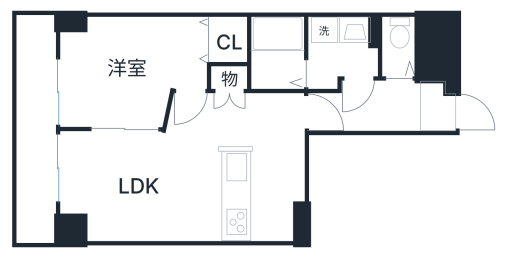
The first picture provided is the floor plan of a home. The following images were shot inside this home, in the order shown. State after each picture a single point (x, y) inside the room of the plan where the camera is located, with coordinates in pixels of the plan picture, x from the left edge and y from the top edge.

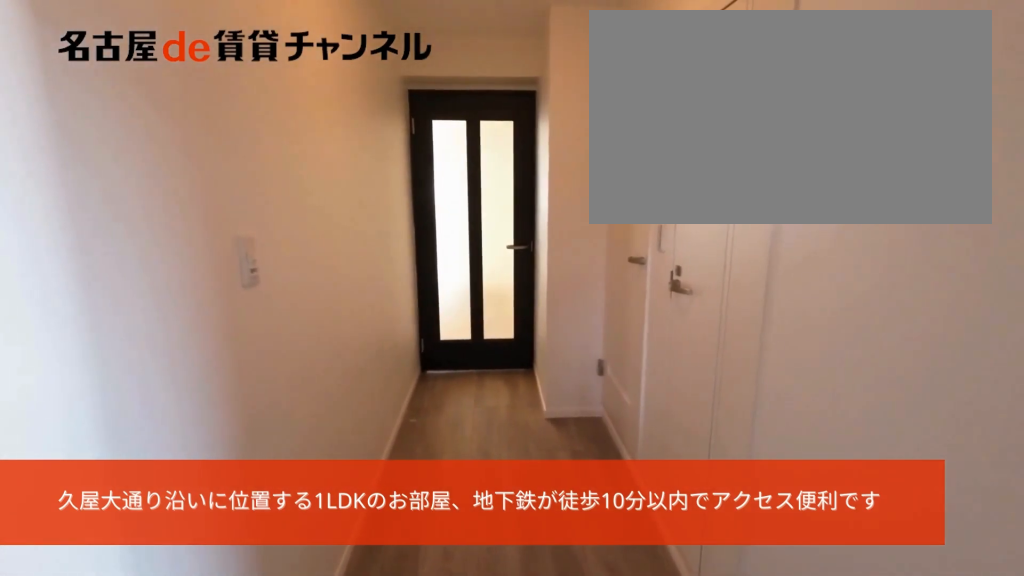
(439, 108)
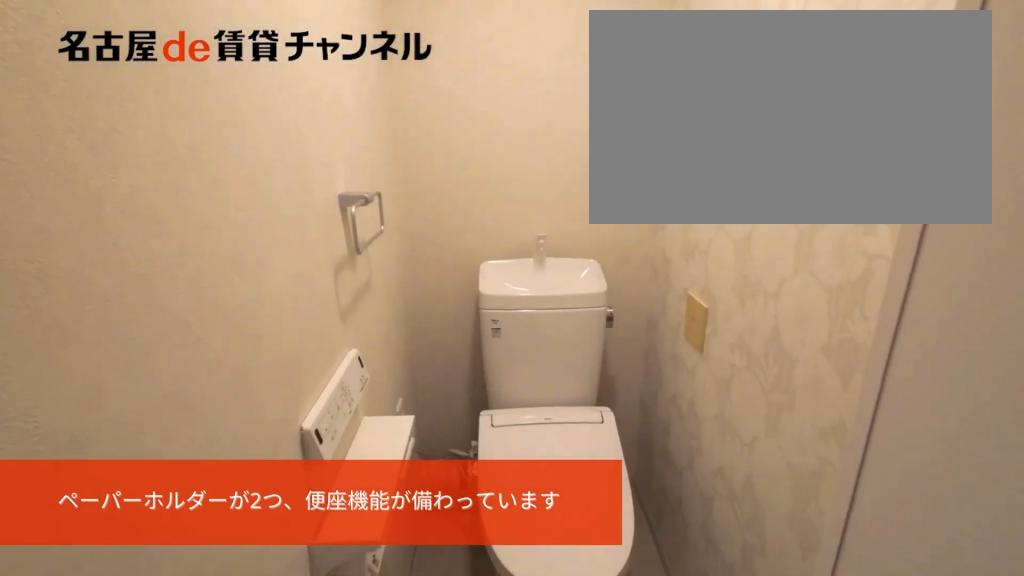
(399, 49)
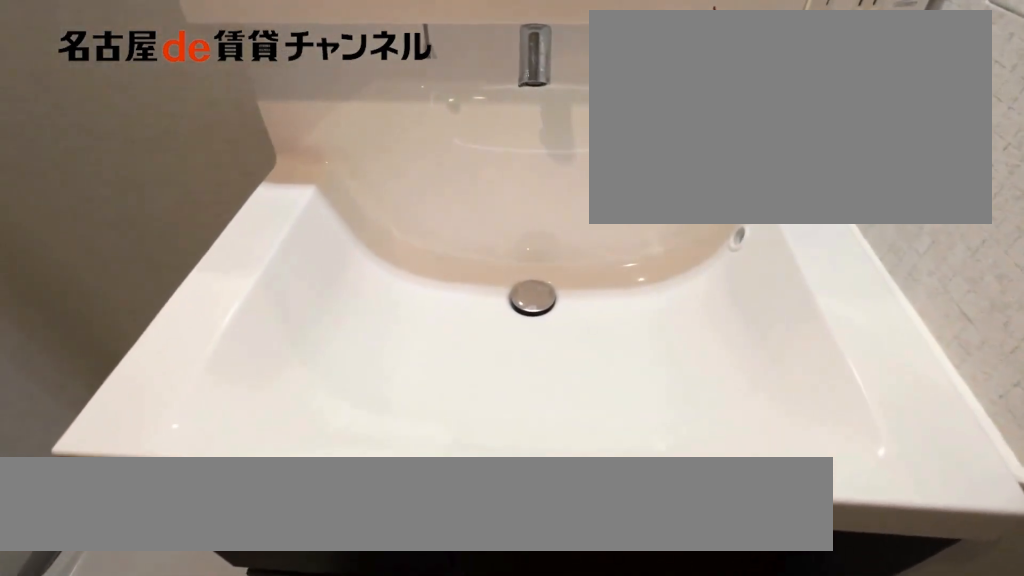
(342, 50)
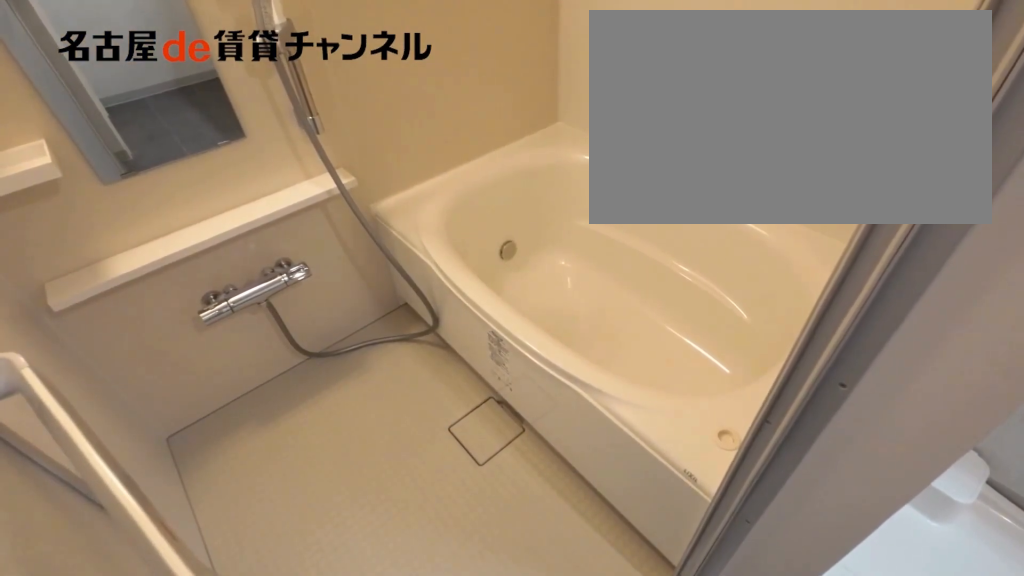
(275, 55)
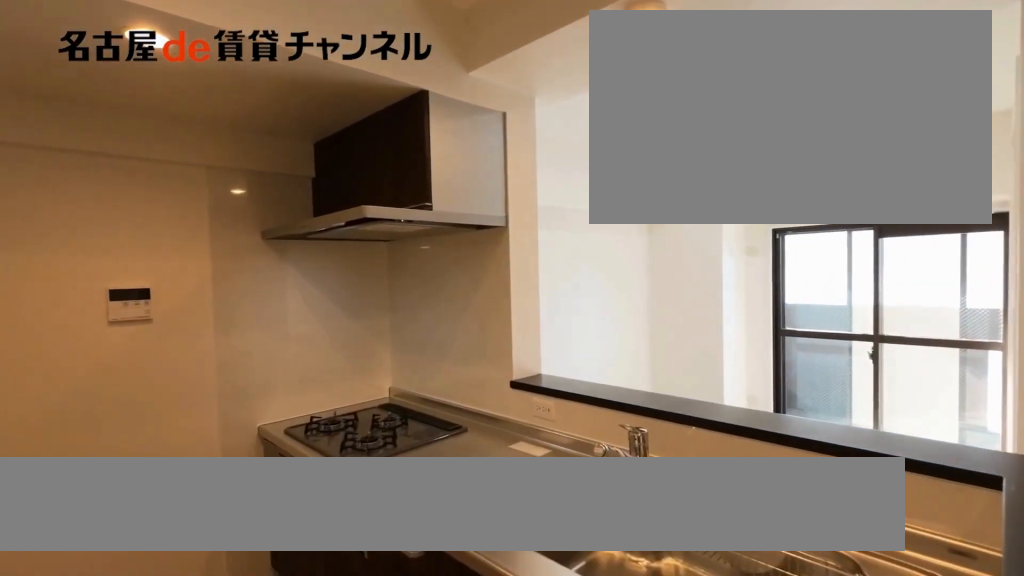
(262, 197)
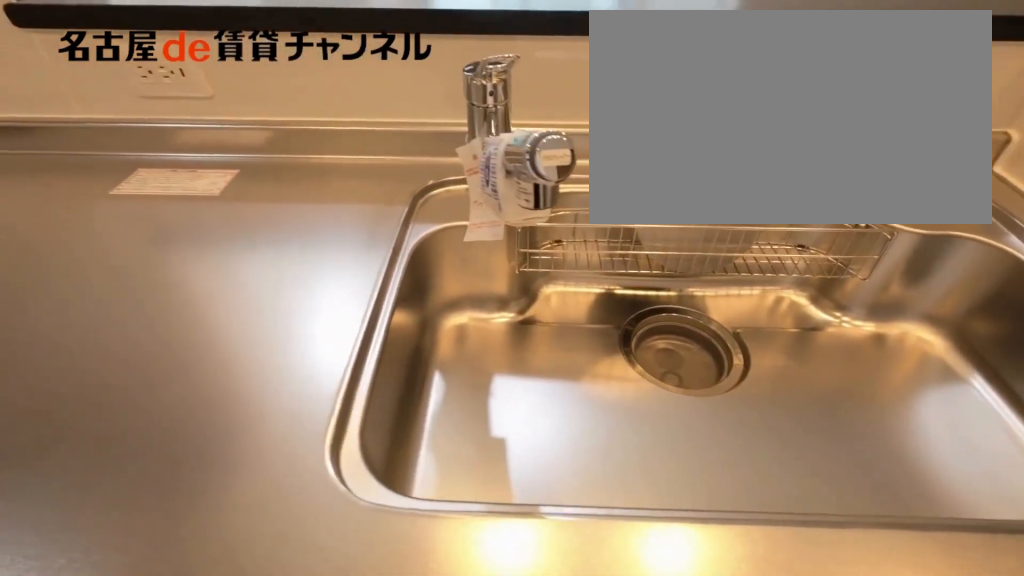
(262, 197)
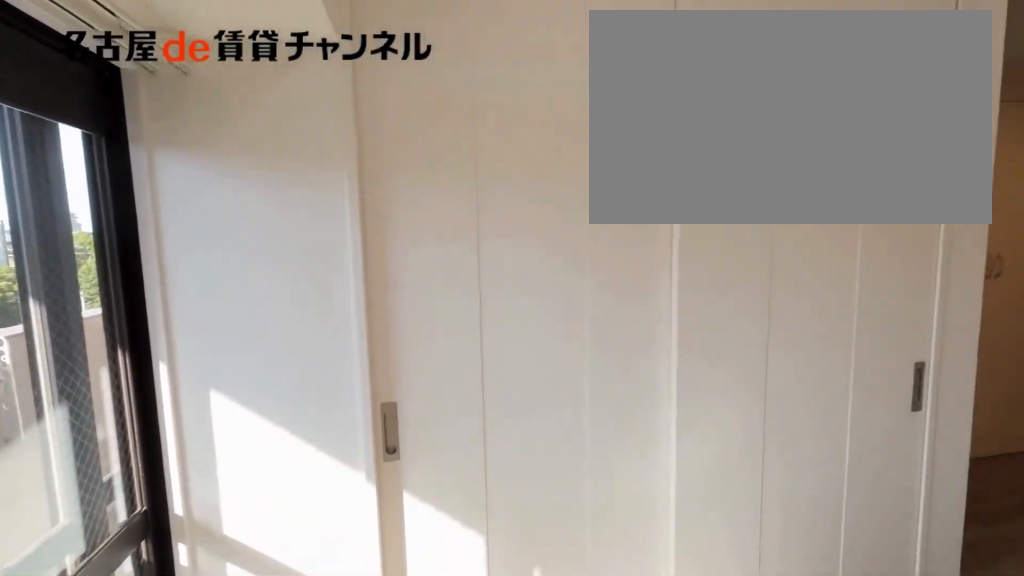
(137, 187)
